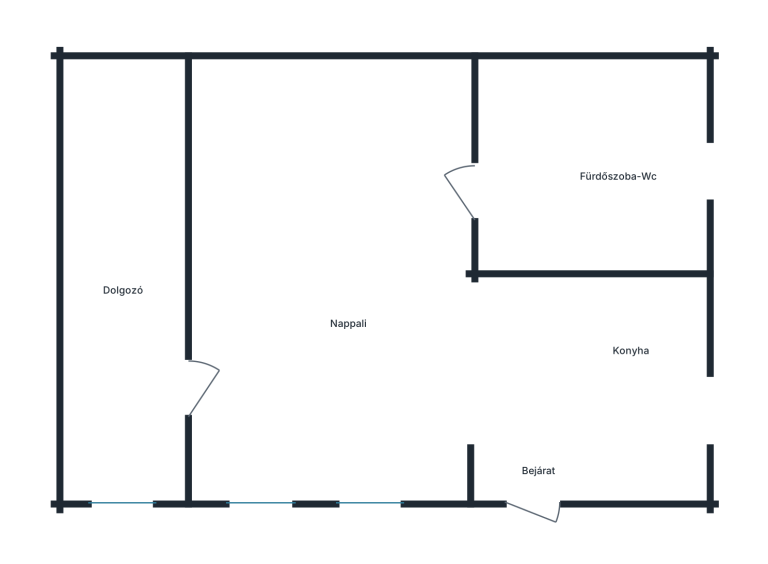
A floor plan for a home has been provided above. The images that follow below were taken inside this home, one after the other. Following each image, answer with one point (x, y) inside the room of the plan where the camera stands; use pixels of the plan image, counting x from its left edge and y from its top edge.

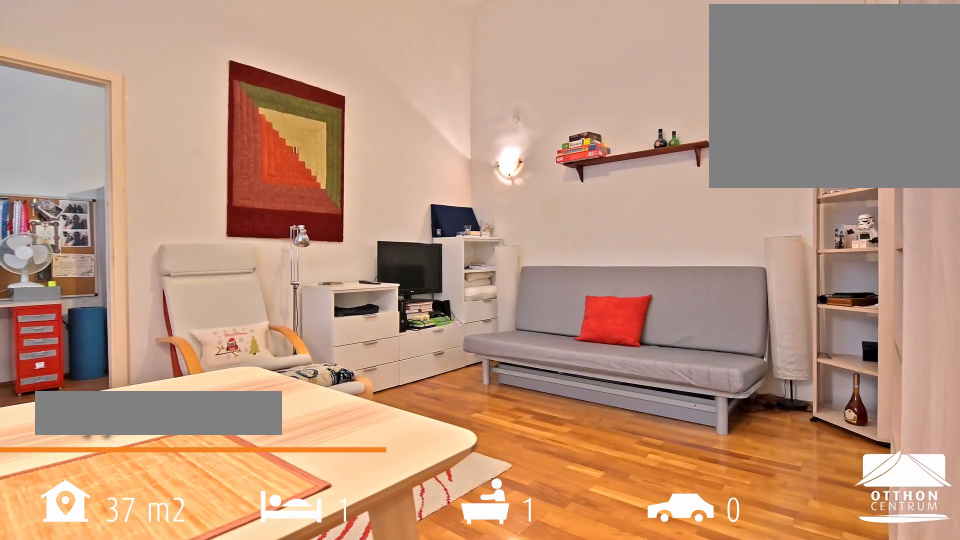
(330, 288)
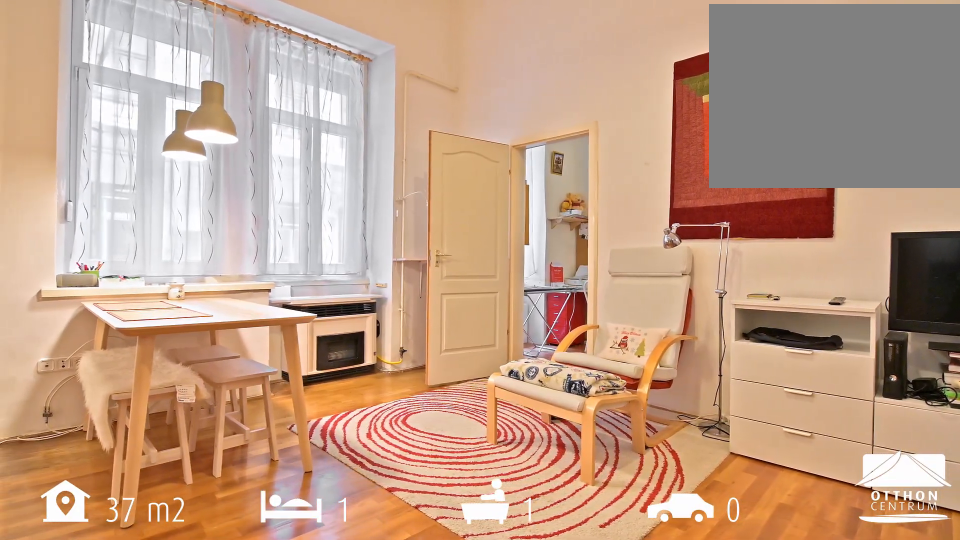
(330, 288)
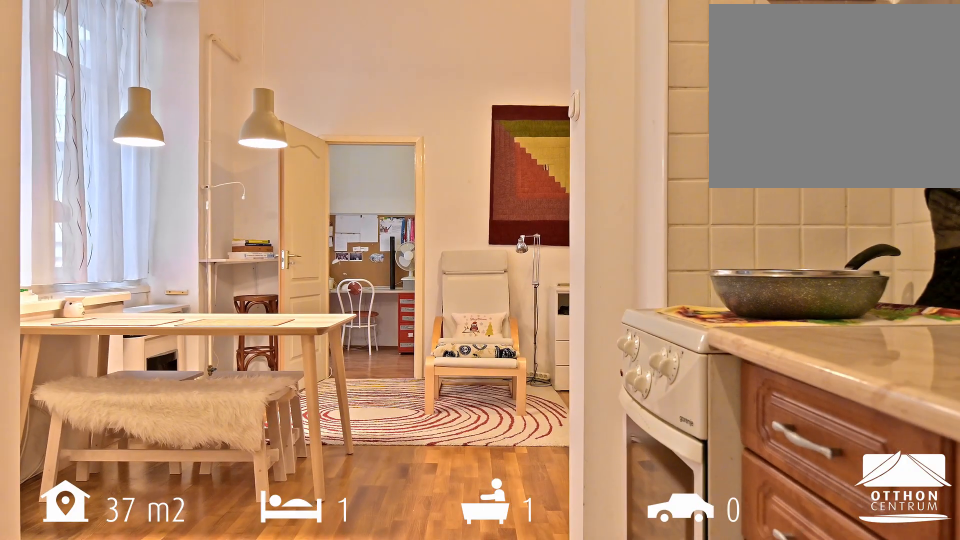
(589, 384)
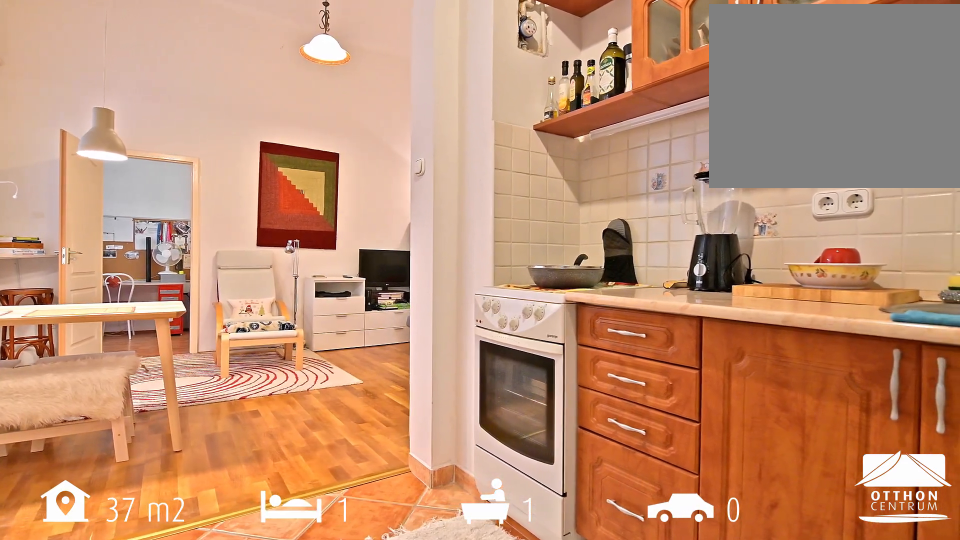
(589, 384)
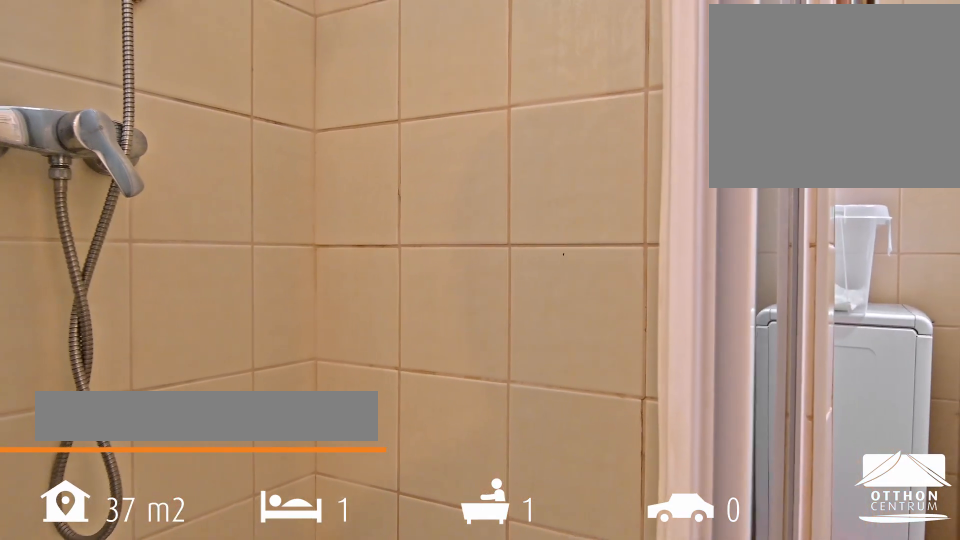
(594, 169)
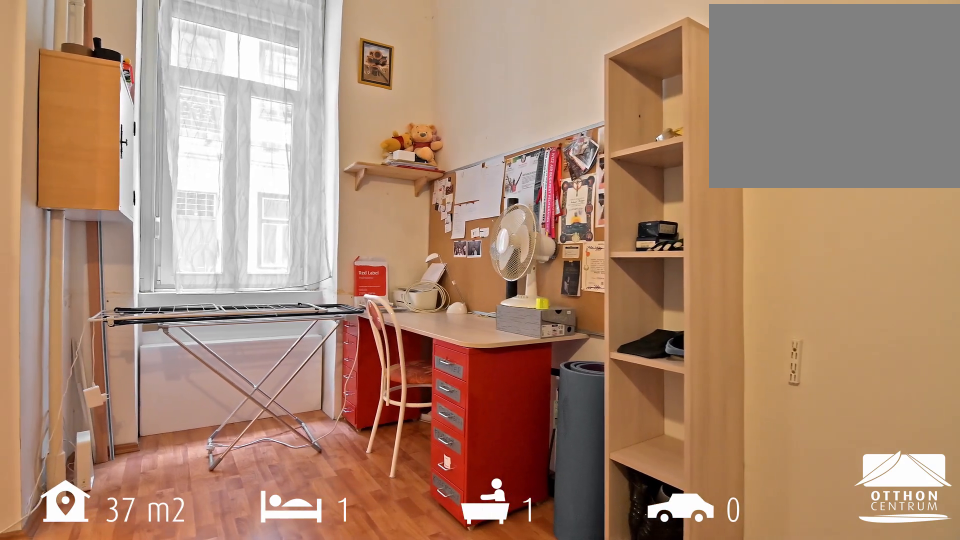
(125, 279)
